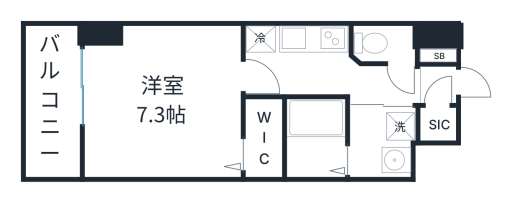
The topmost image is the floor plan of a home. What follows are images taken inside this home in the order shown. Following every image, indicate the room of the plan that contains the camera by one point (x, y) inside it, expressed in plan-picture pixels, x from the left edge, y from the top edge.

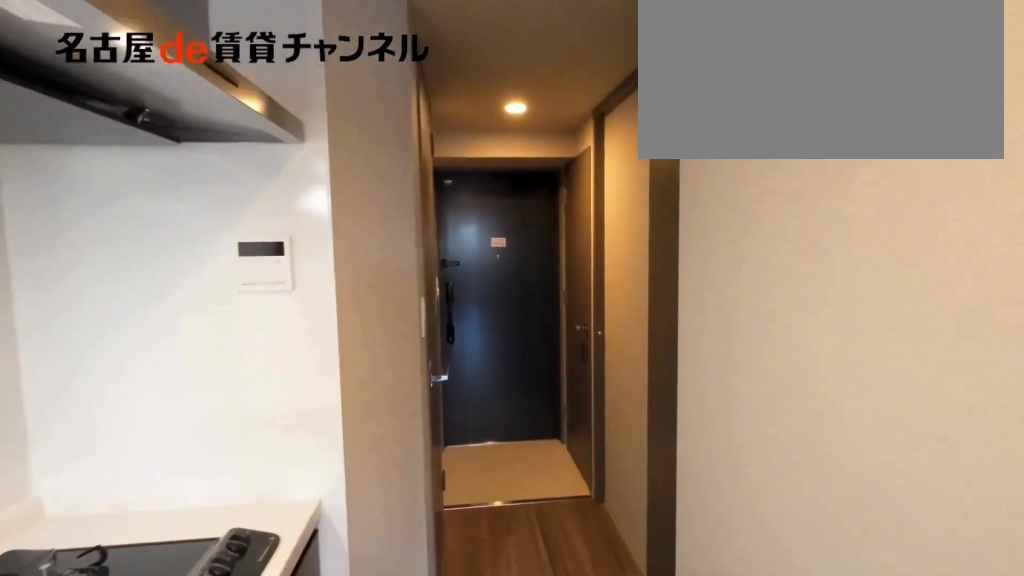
(329, 77)
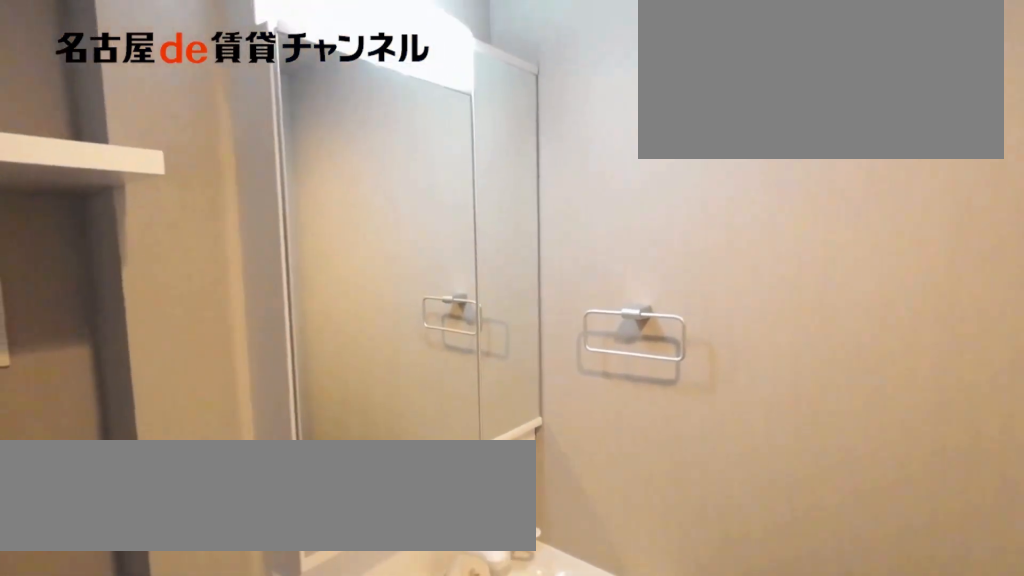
(382, 143)
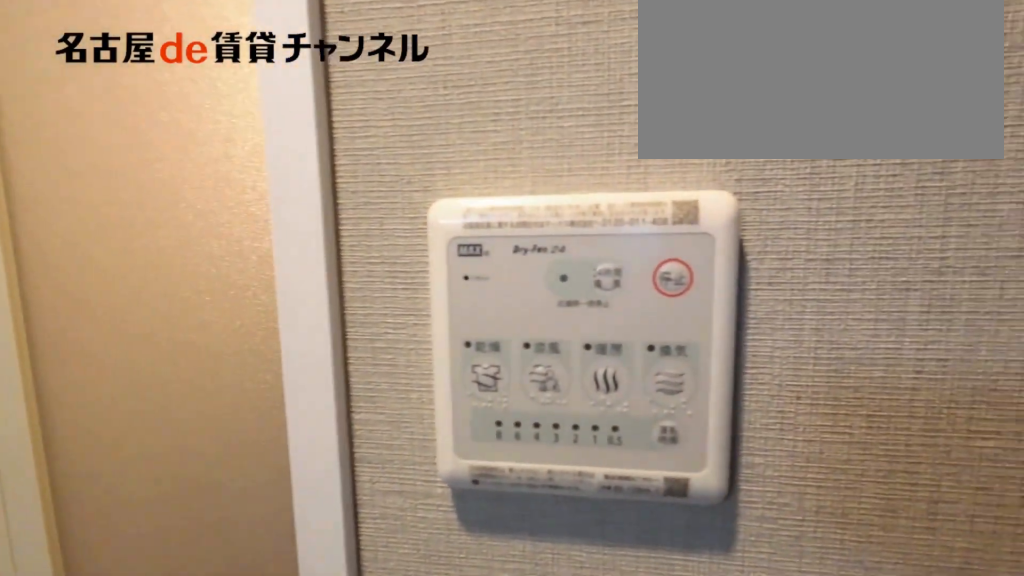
(382, 143)
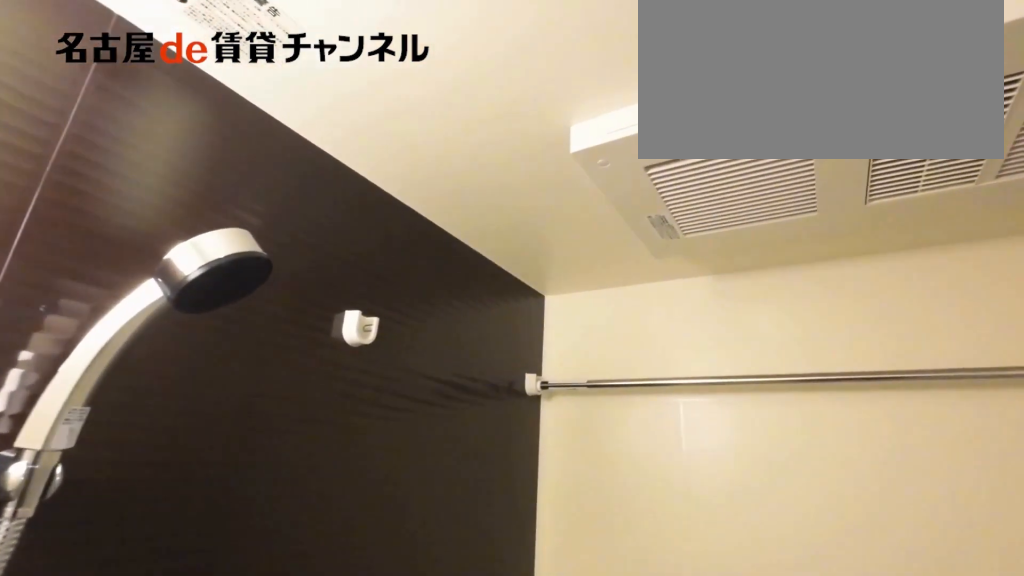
(315, 139)
